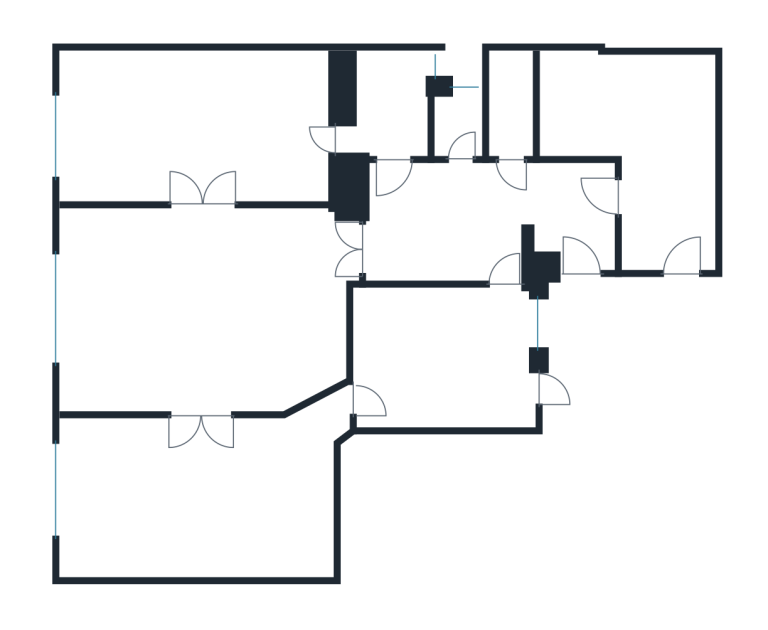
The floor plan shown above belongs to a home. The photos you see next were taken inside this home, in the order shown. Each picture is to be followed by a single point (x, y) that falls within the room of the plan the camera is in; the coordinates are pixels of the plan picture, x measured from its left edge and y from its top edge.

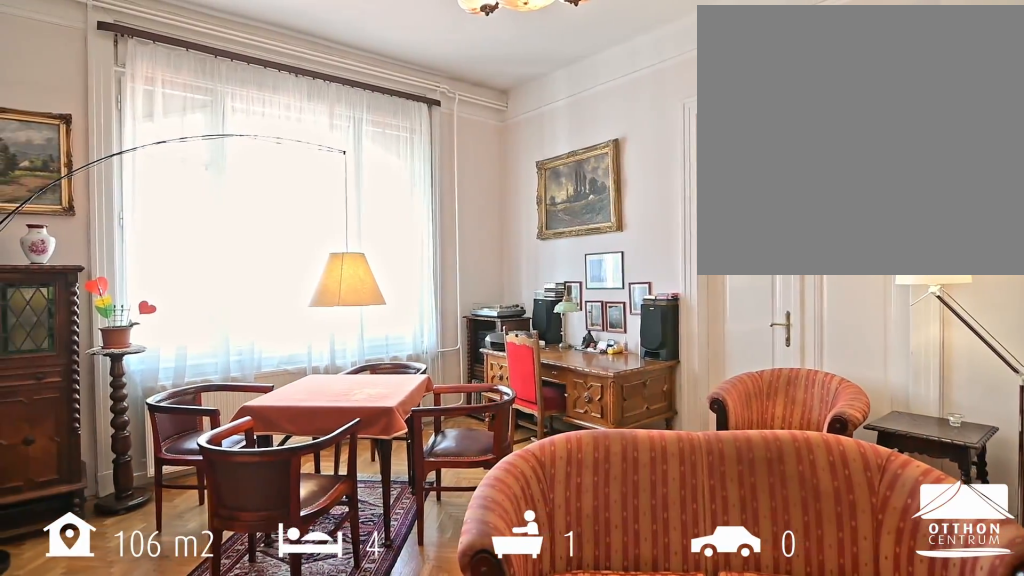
(199, 311)
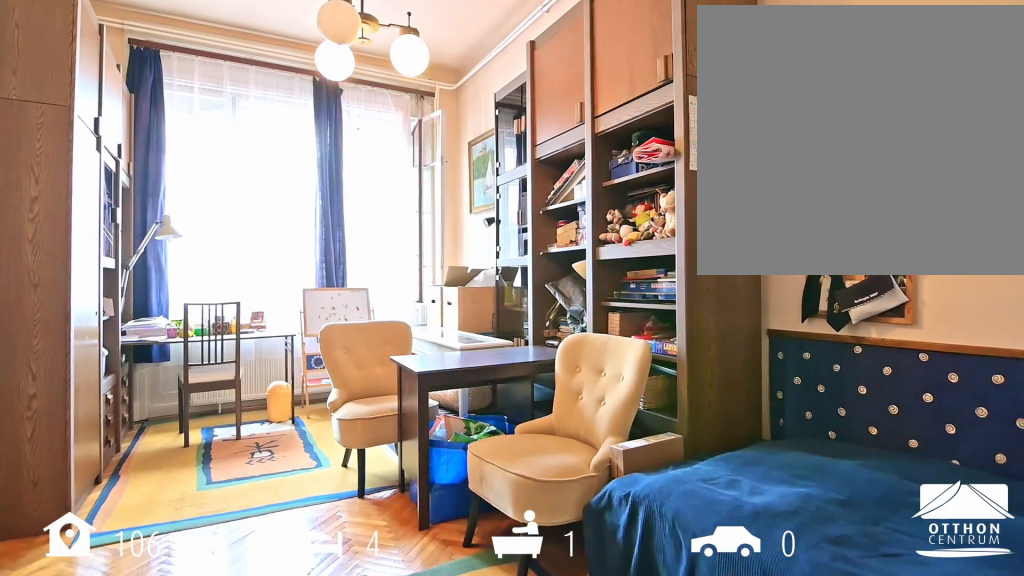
(199, 128)
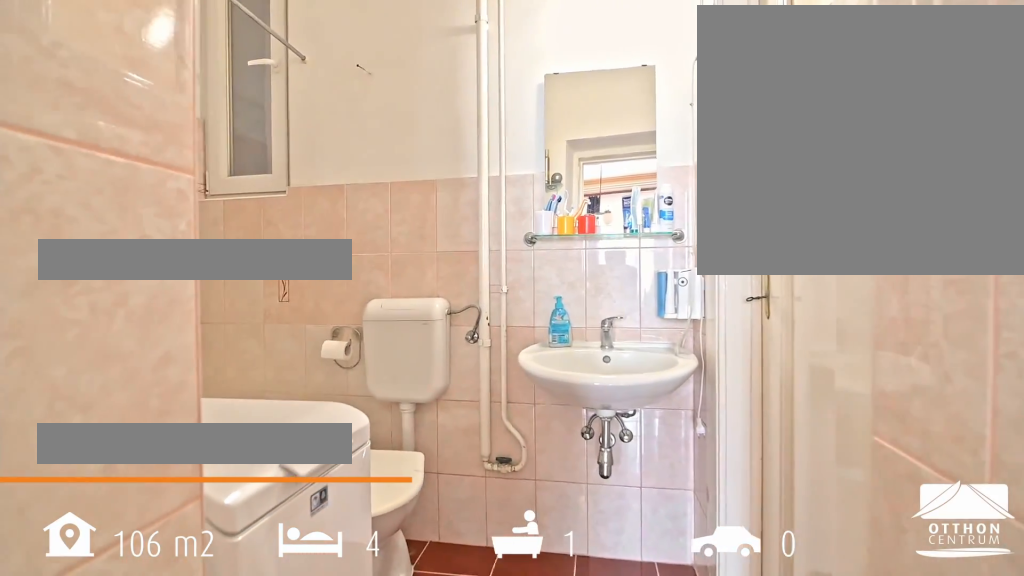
(391, 108)
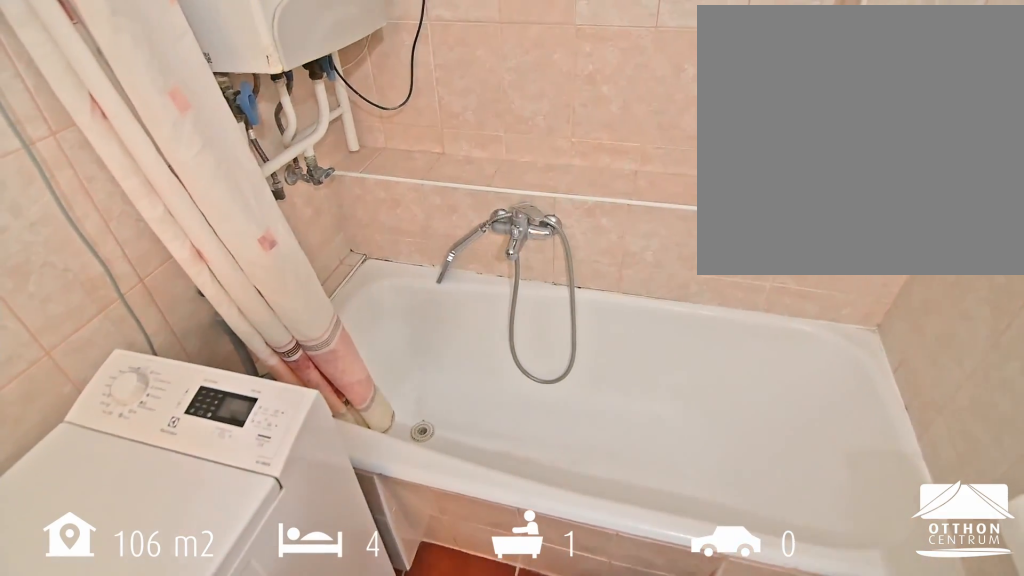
(392, 108)
